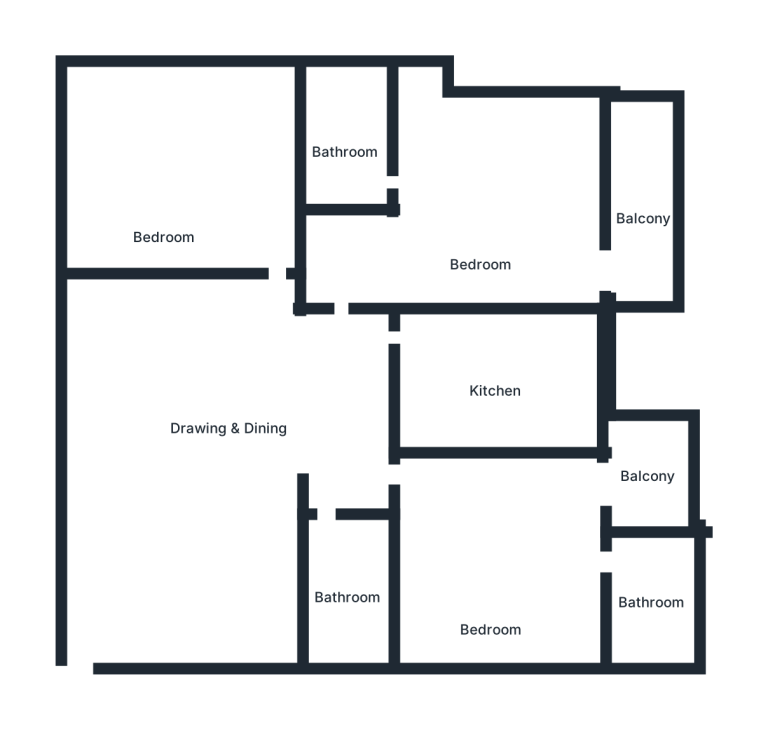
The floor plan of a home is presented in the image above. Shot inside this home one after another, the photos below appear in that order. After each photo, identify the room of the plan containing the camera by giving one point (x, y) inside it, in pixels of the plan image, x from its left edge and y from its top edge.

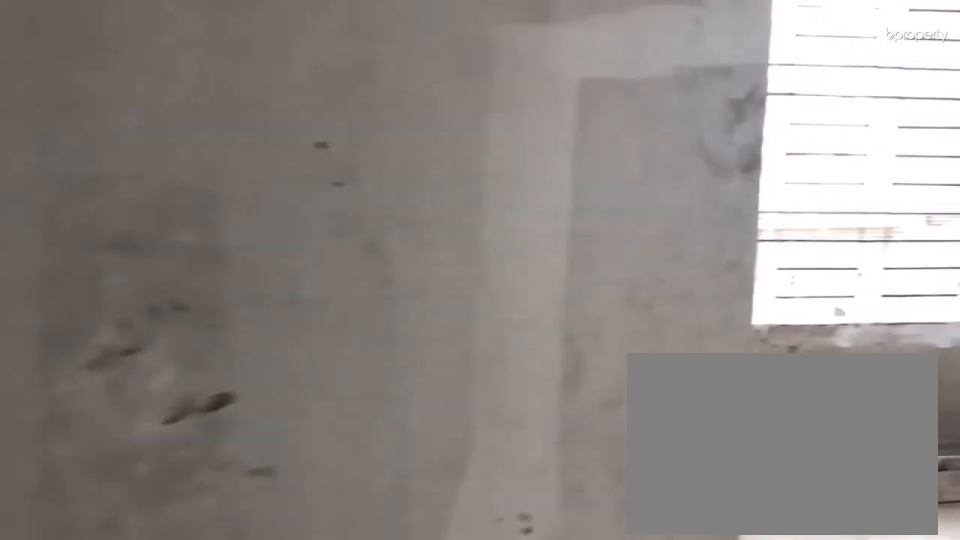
(388, 262)
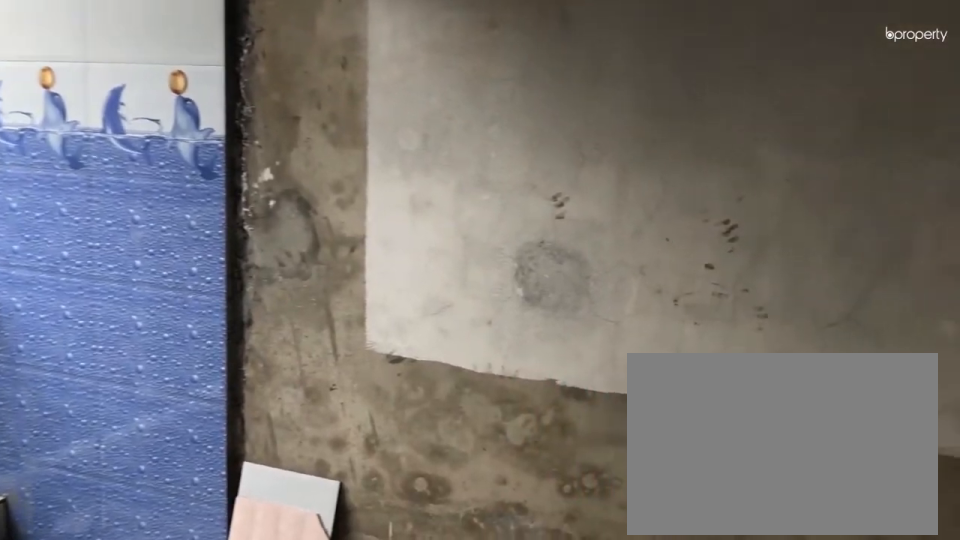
(481, 202)
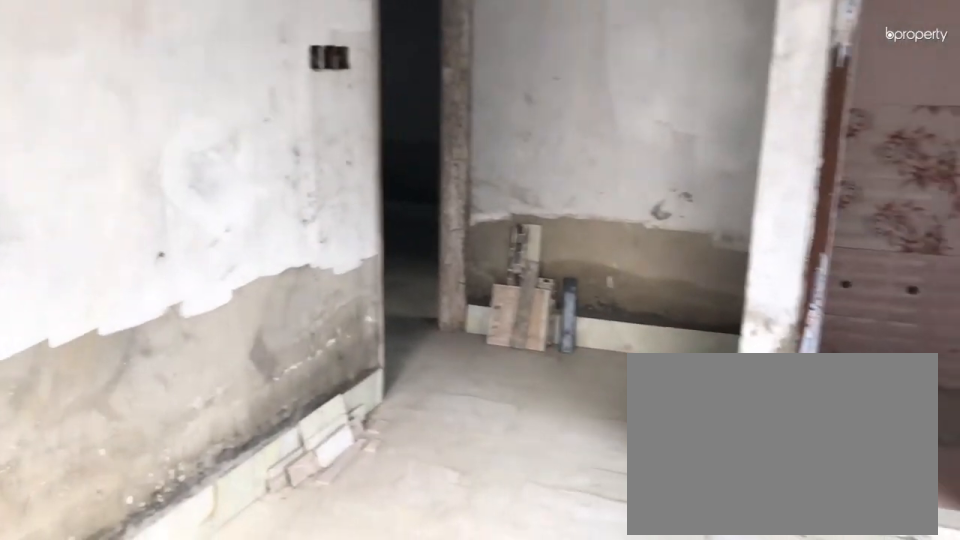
(481, 202)
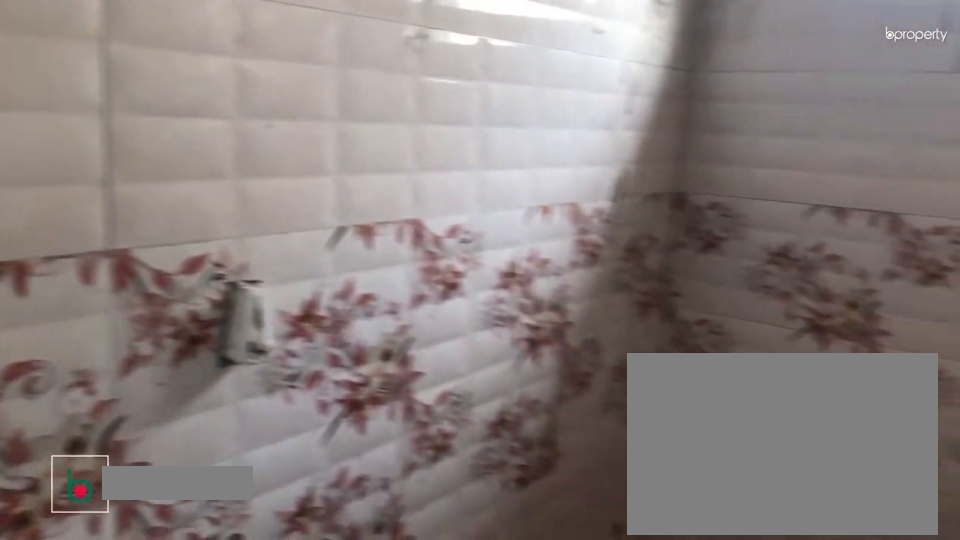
(343, 143)
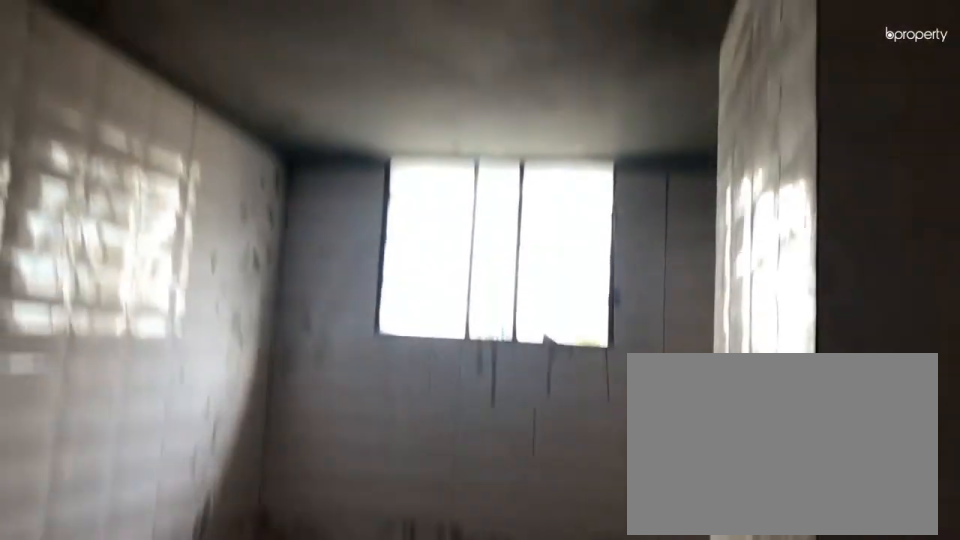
(343, 143)
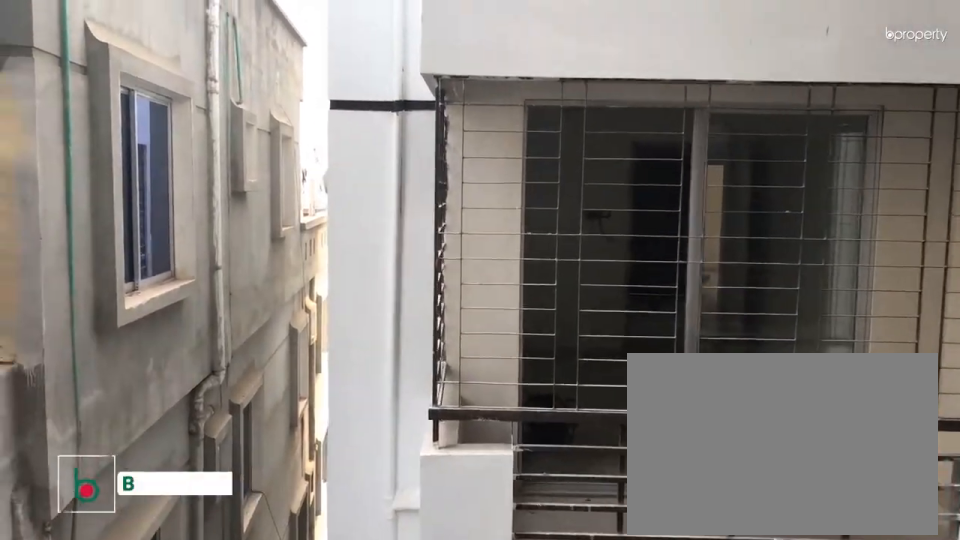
(638, 216)
